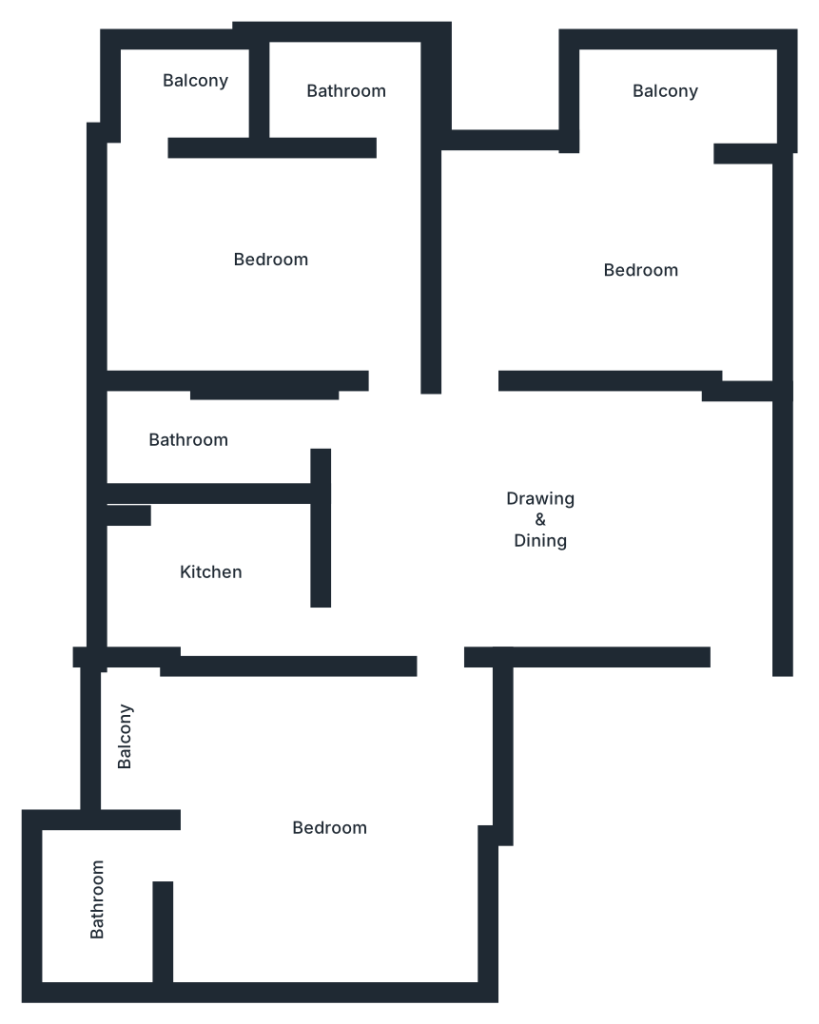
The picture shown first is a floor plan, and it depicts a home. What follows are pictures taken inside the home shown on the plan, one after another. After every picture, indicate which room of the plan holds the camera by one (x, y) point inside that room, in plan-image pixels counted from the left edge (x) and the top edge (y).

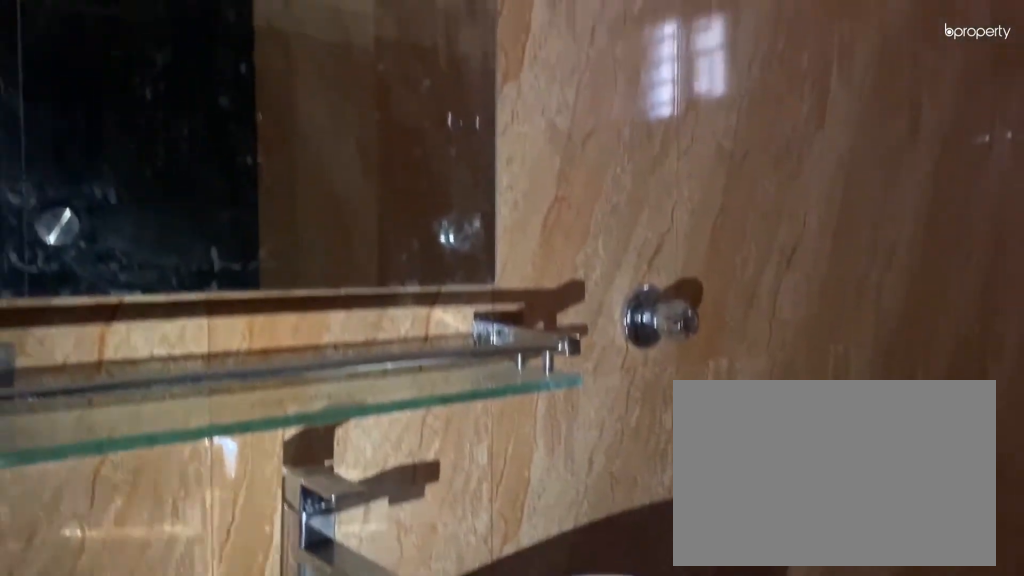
(209, 439)
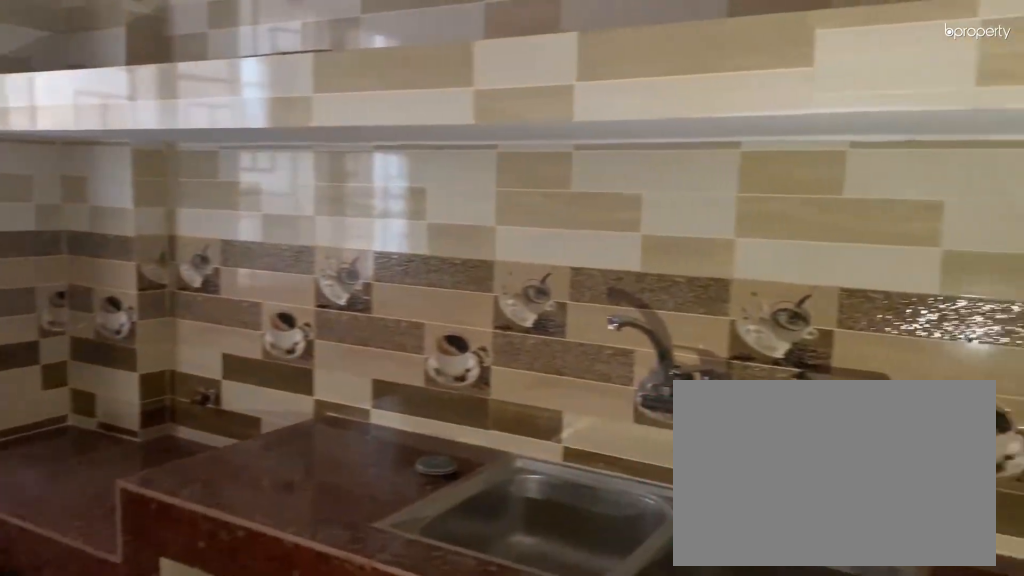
(209, 563)
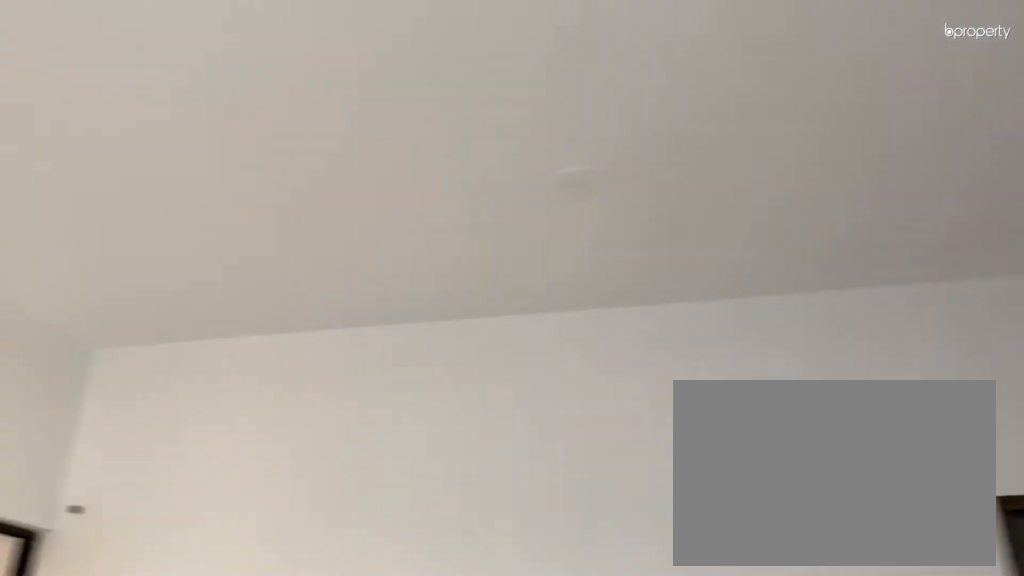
(332, 831)
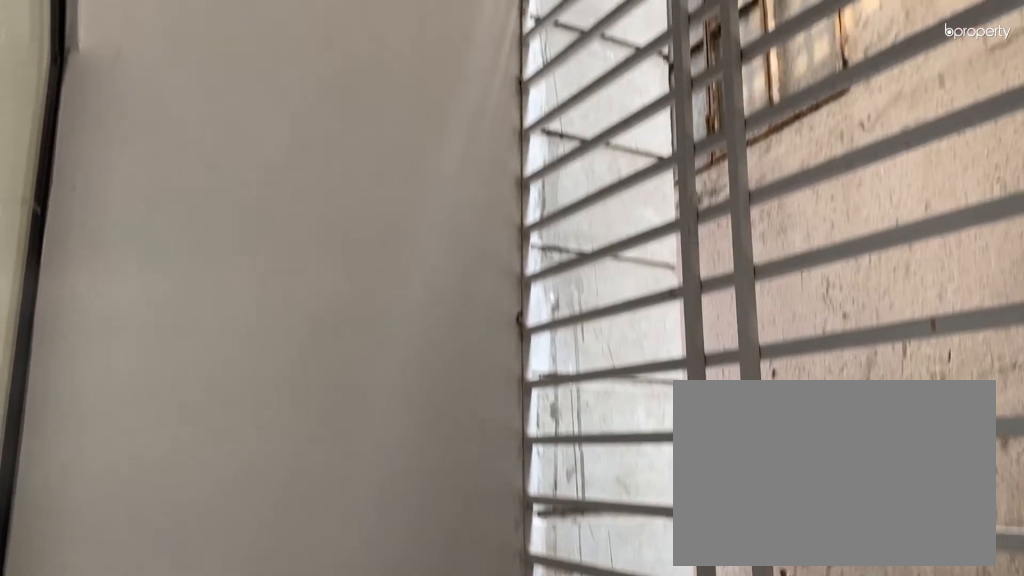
(126, 732)
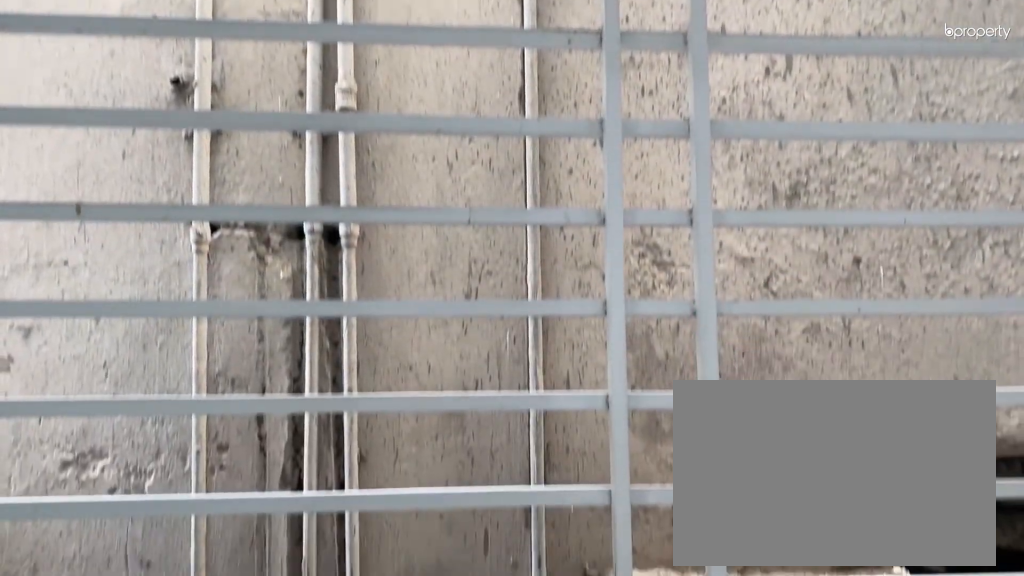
(126, 732)
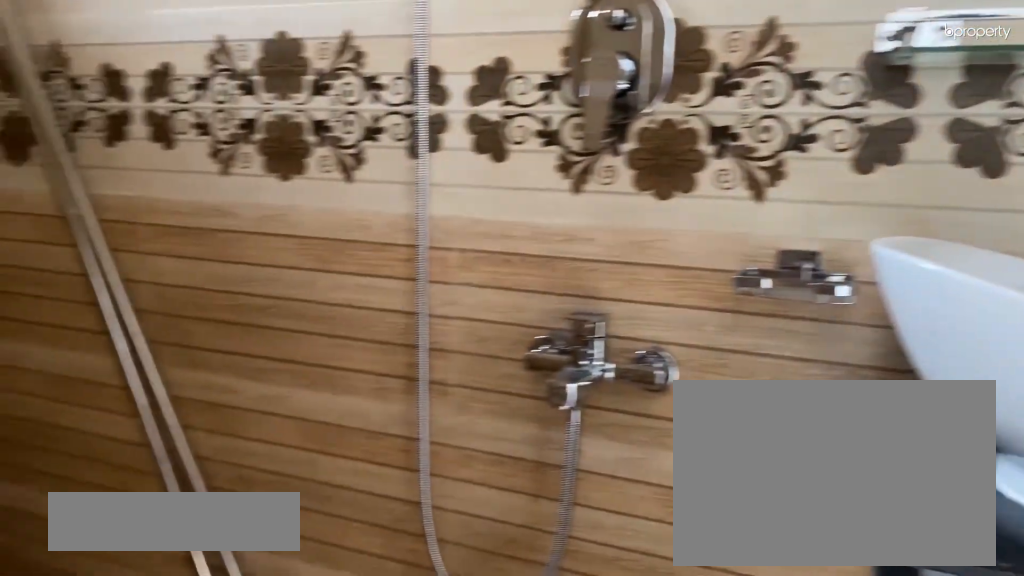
(97, 885)
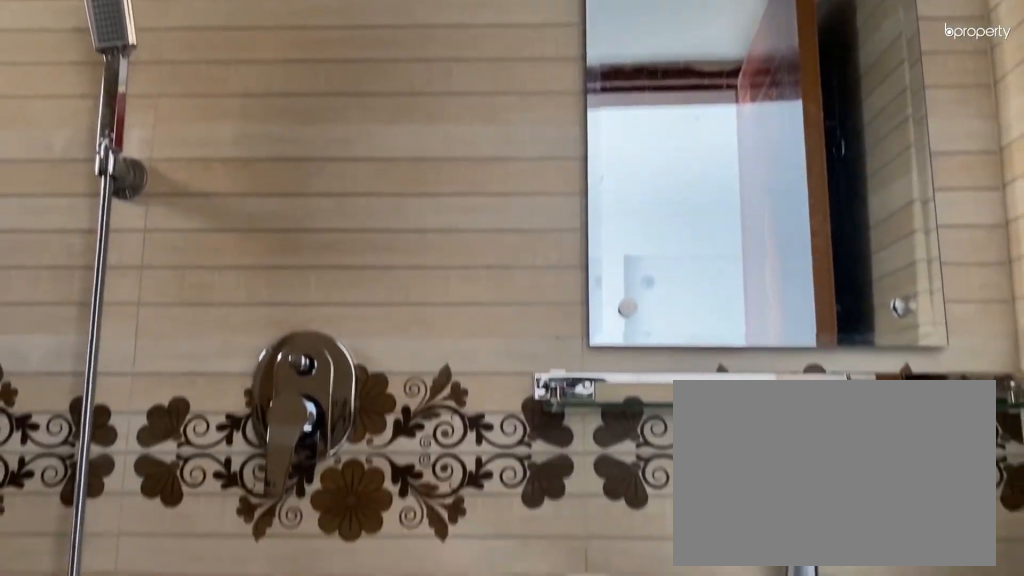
(97, 885)
